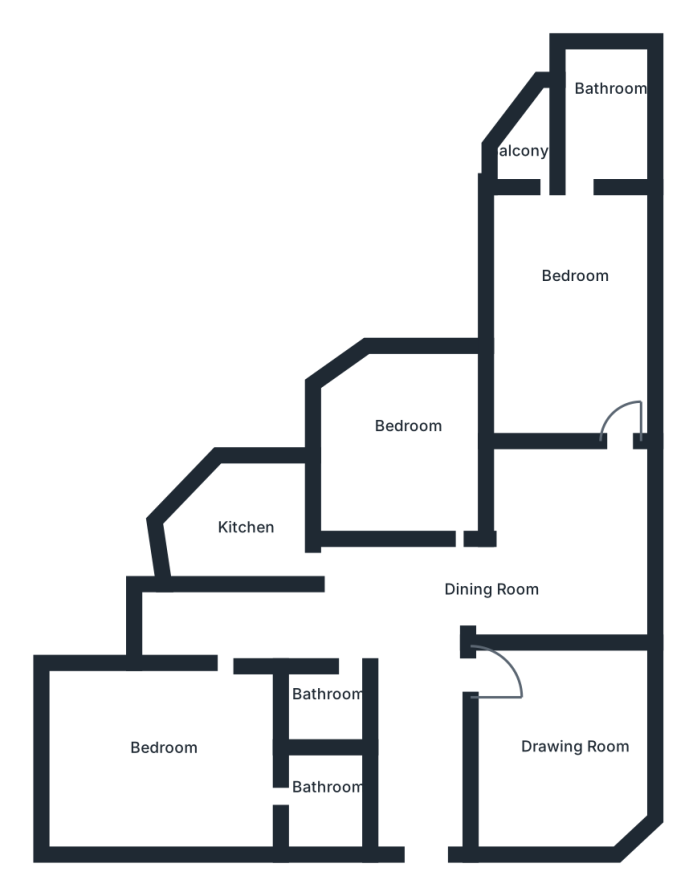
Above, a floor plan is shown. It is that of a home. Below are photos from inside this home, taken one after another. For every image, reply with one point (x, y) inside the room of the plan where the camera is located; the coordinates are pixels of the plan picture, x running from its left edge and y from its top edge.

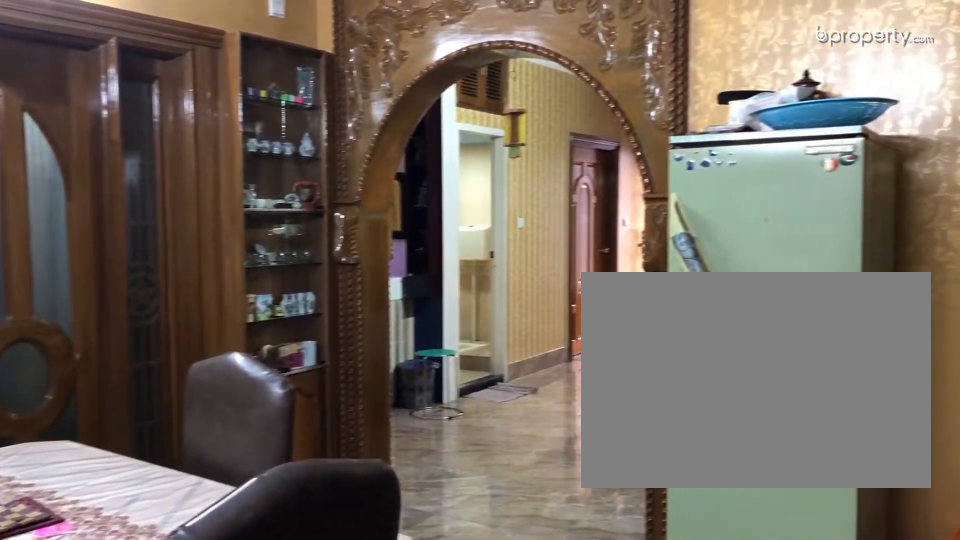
(568, 570)
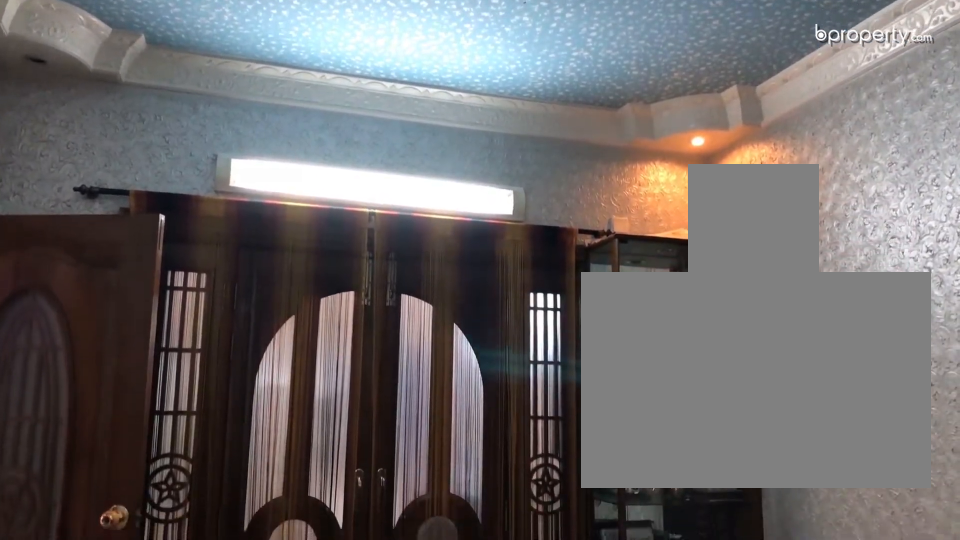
(568, 743)
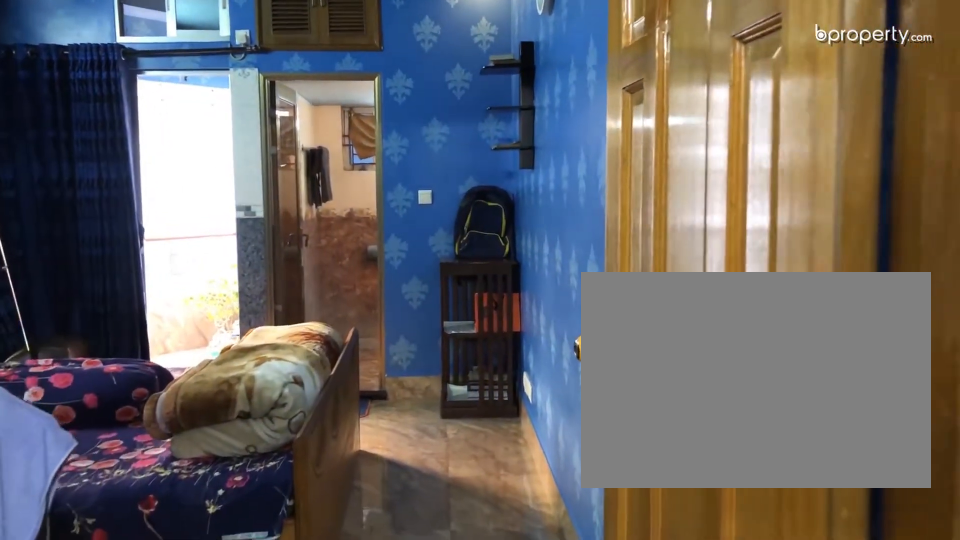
(600, 332)
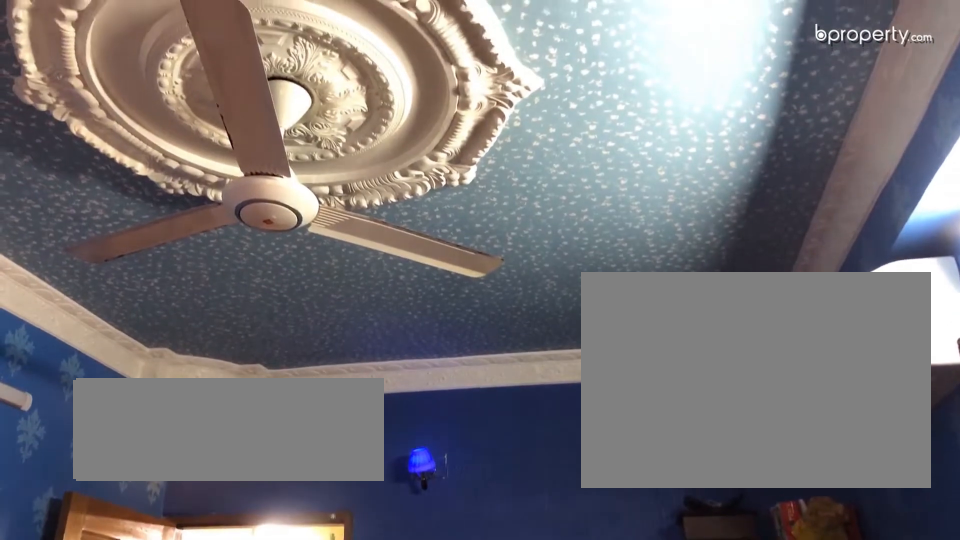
(592, 283)
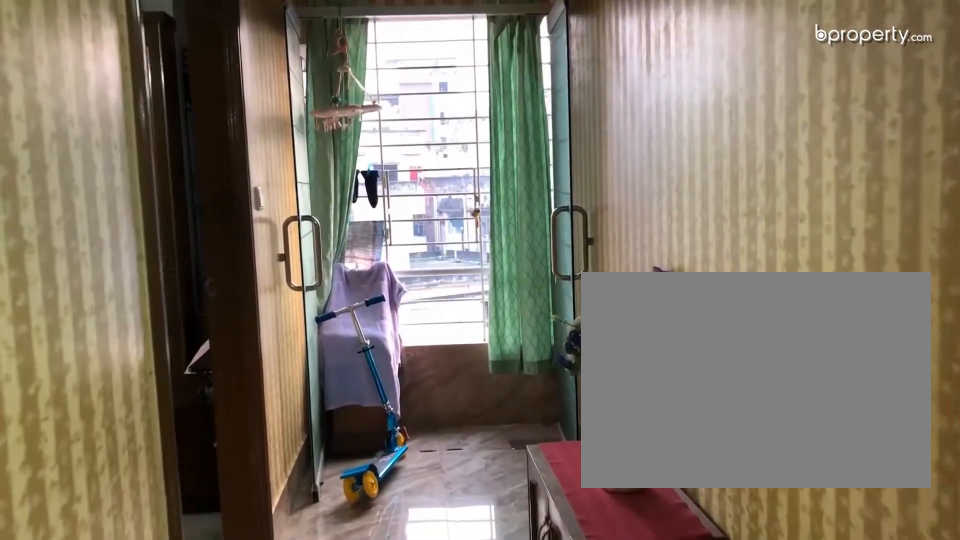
(220, 650)
